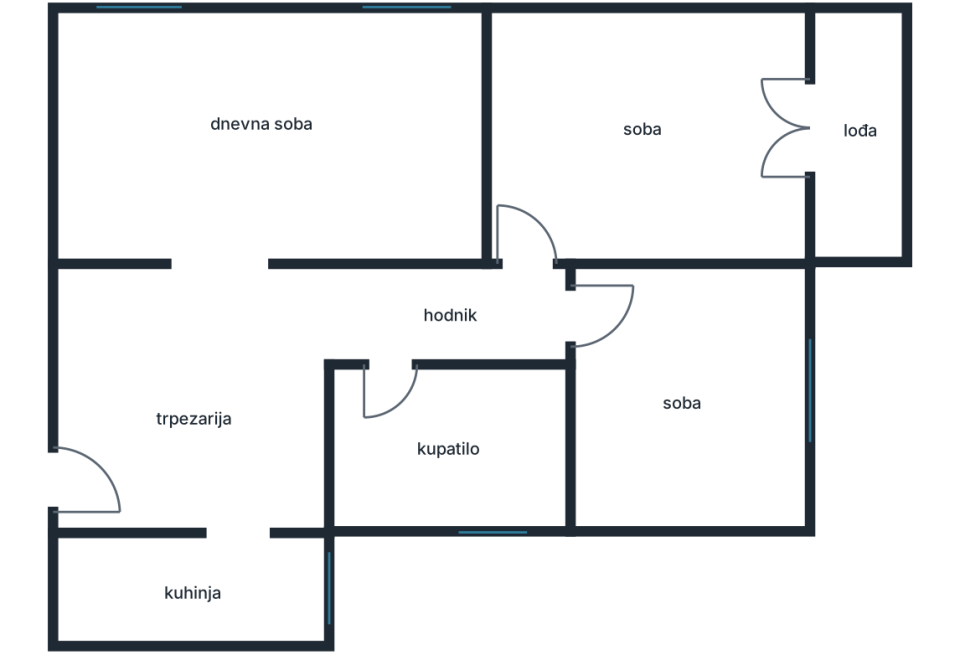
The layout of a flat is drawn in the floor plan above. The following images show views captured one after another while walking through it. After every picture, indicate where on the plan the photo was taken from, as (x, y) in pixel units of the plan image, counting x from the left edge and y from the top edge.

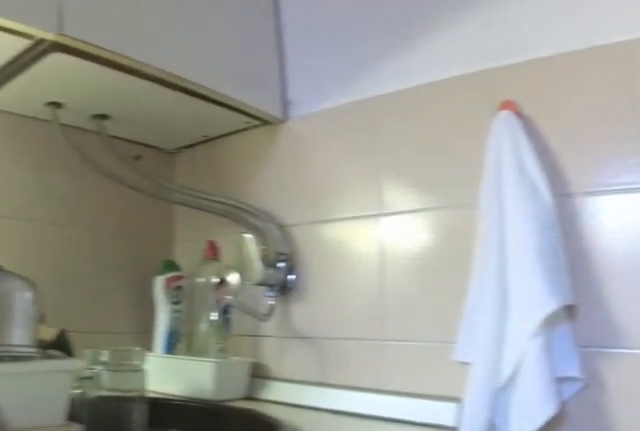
(120, 560)
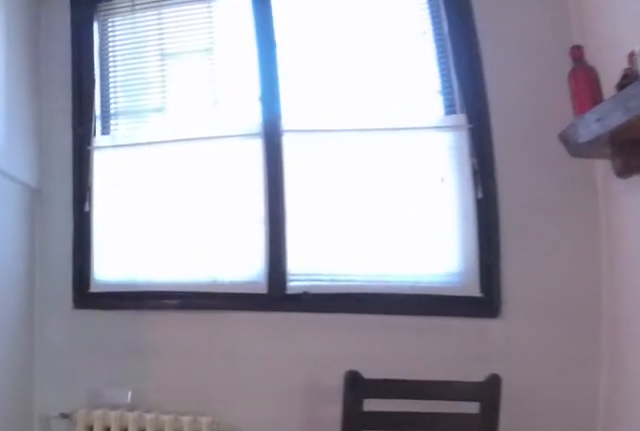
(180, 588)
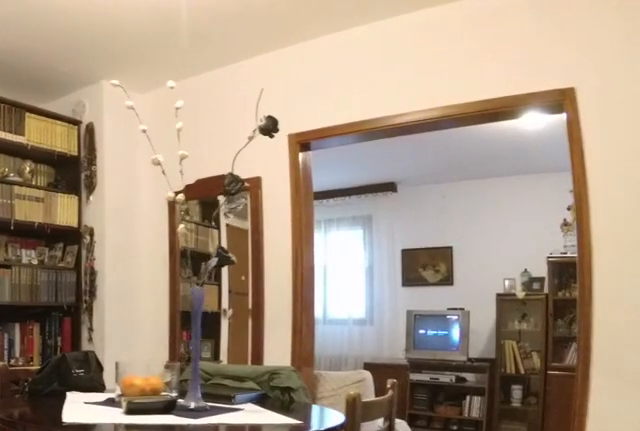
(252, 514)
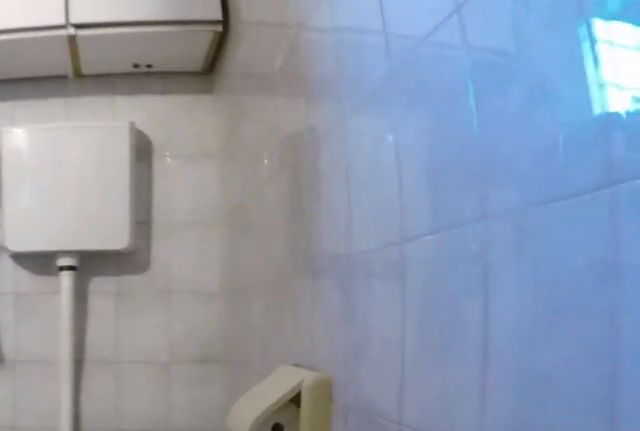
(399, 360)
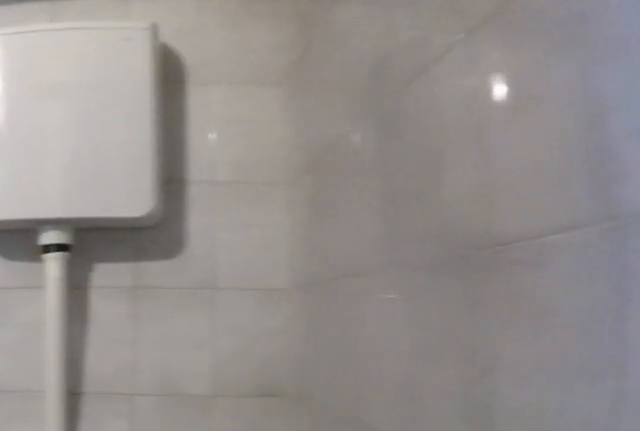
(396, 408)
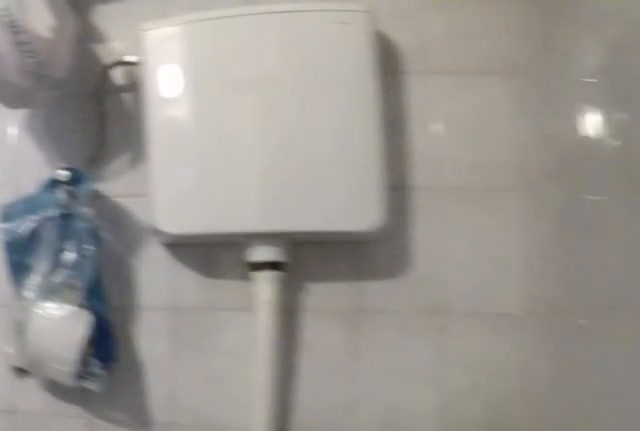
(390, 414)
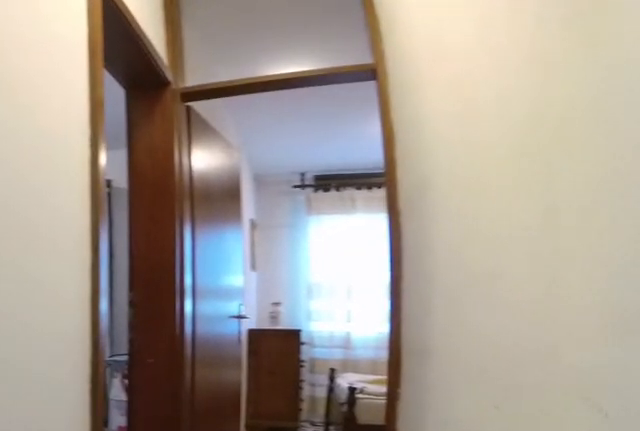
(379, 325)
